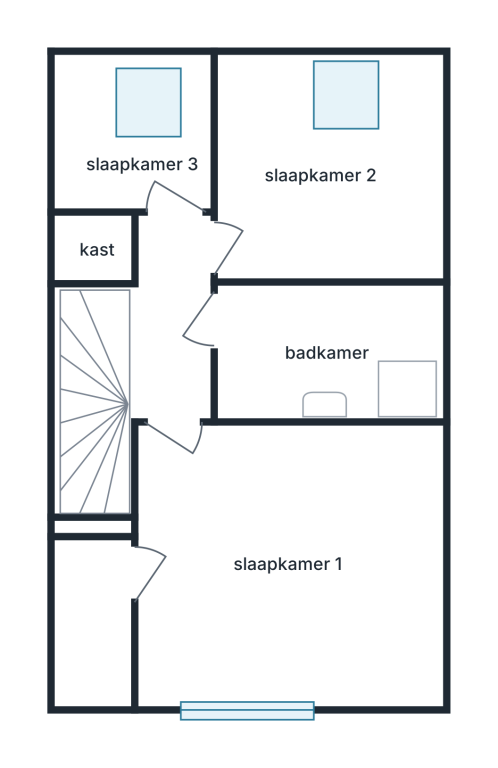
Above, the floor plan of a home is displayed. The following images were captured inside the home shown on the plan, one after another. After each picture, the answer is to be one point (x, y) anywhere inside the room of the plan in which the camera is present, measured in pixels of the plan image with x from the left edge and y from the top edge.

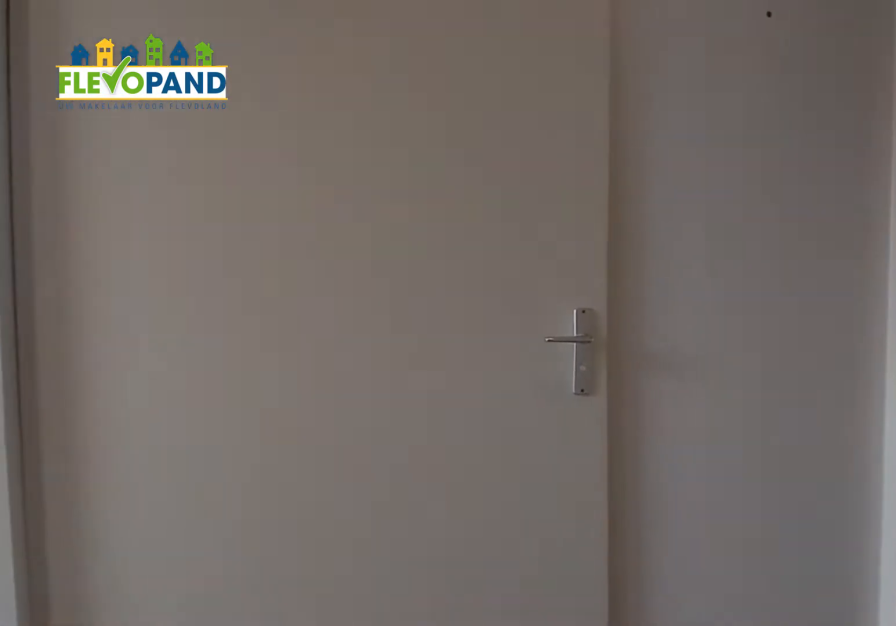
(168, 319)
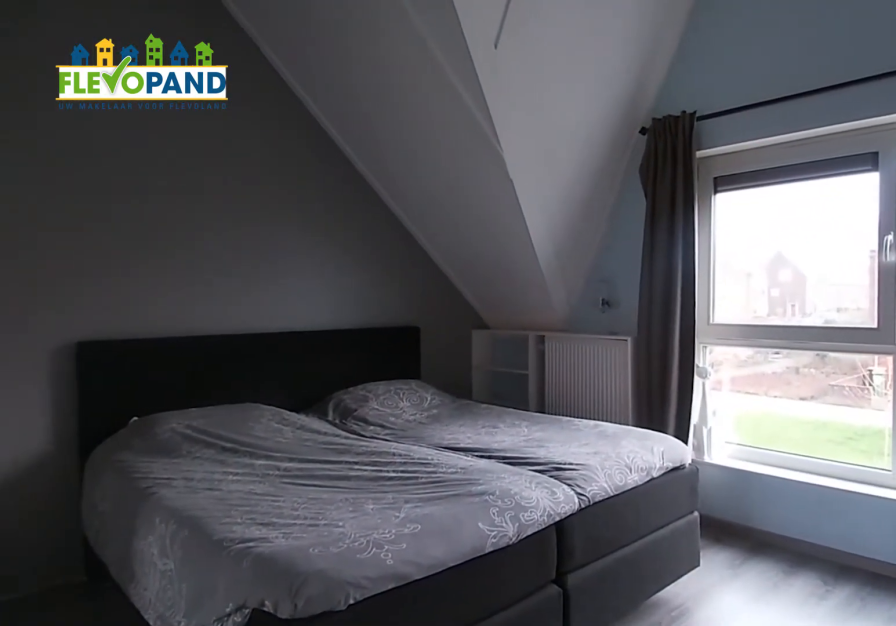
(284, 592)
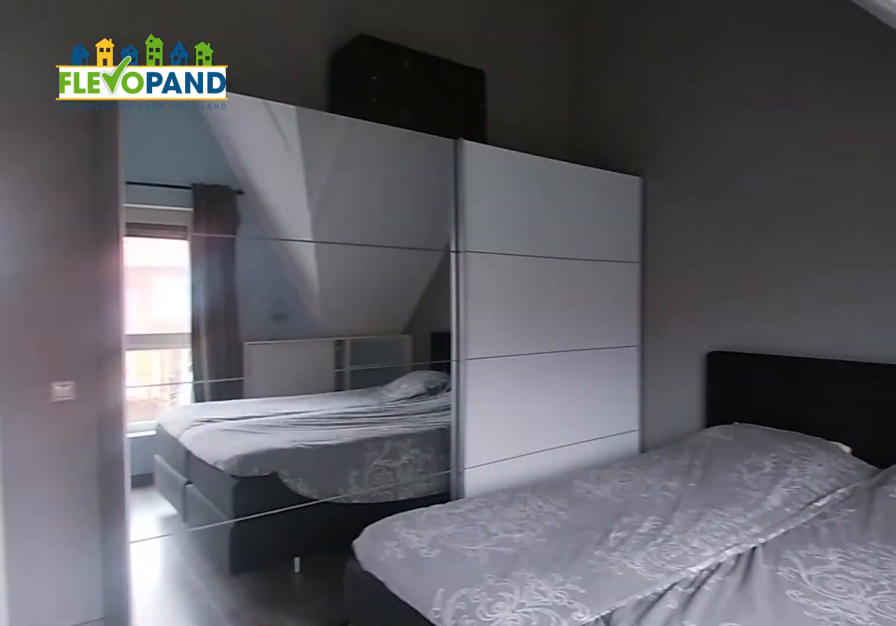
(284, 592)
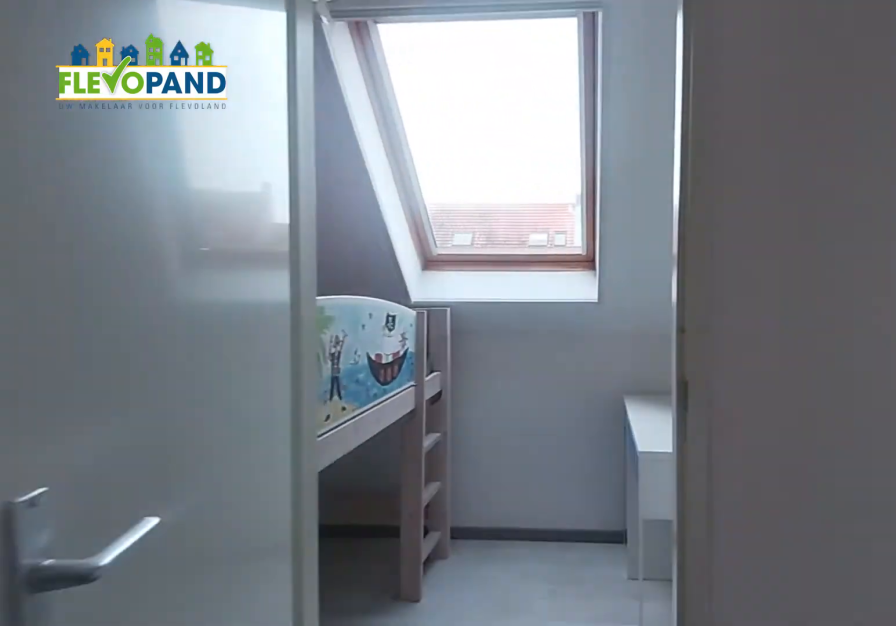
(171, 320)
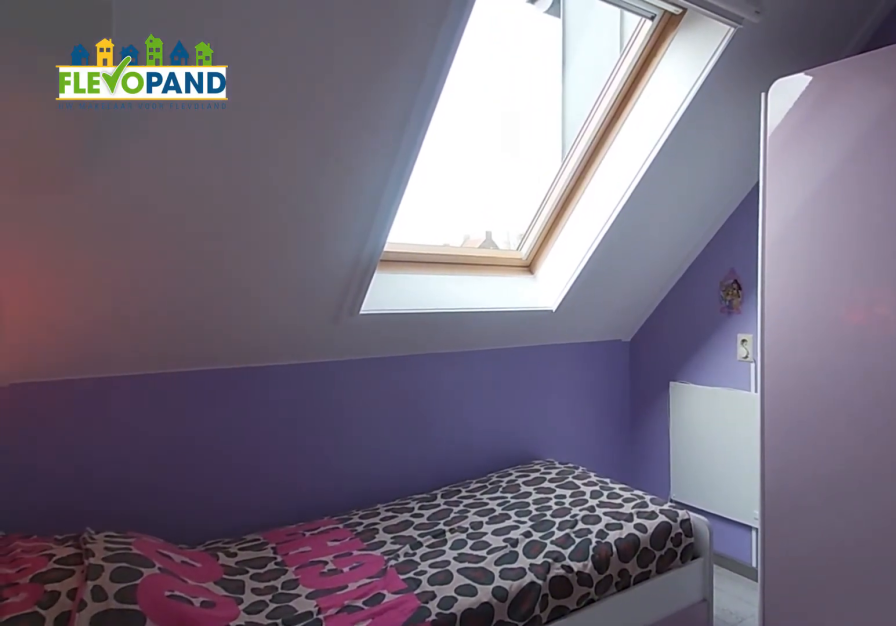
(330, 181)
